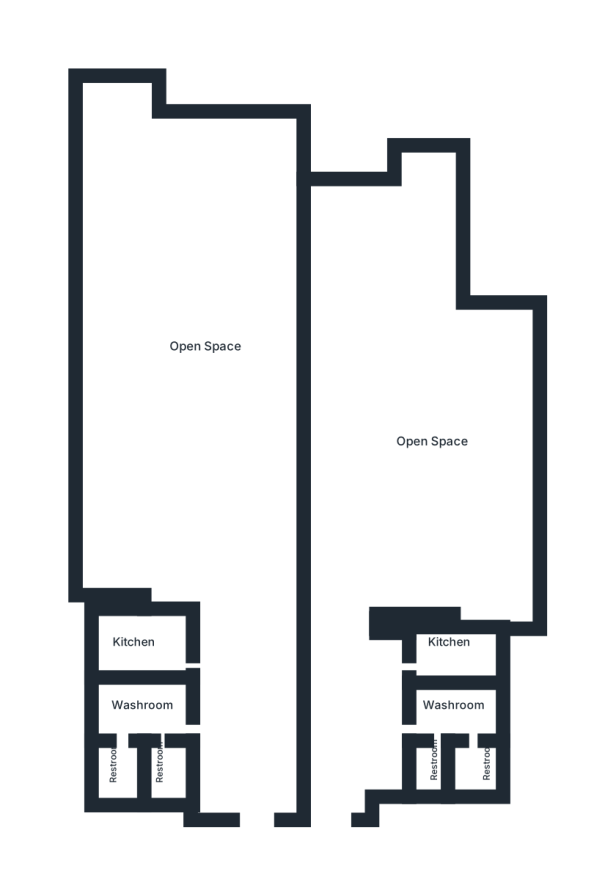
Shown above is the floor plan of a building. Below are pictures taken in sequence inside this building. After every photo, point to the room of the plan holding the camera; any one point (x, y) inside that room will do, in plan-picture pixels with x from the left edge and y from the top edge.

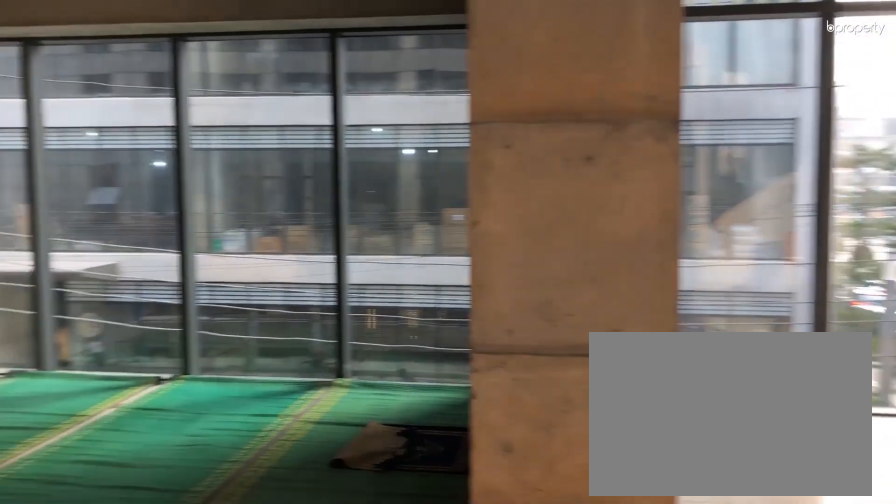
(203, 312)
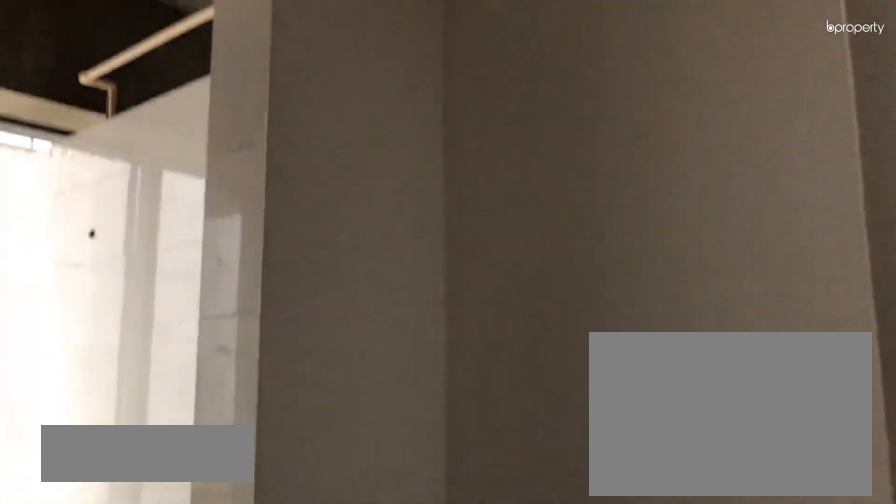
(154, 720)
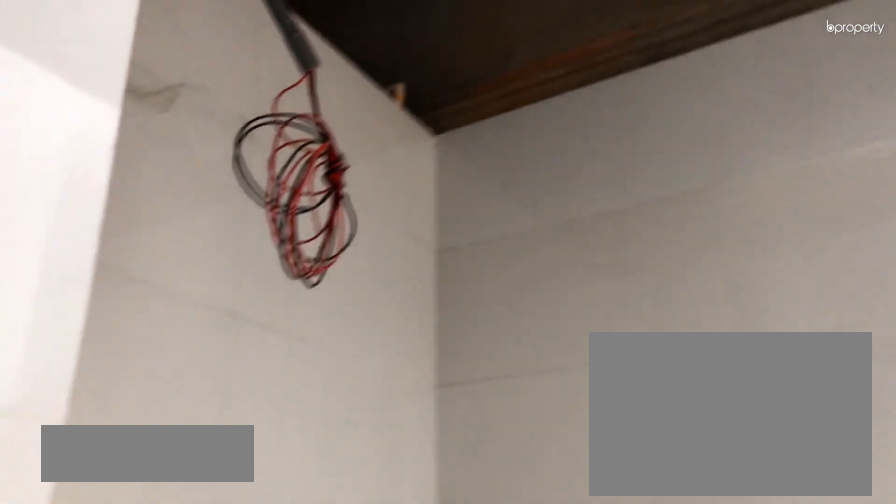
(119, 769)
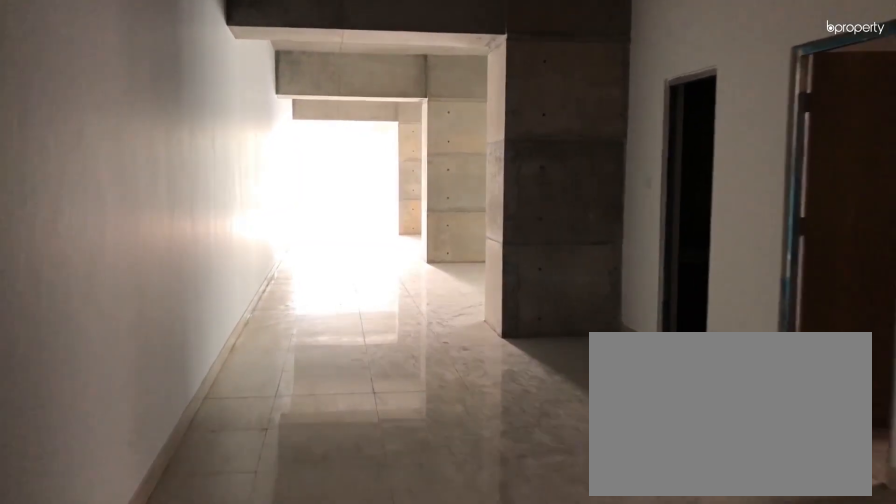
(345, 762)
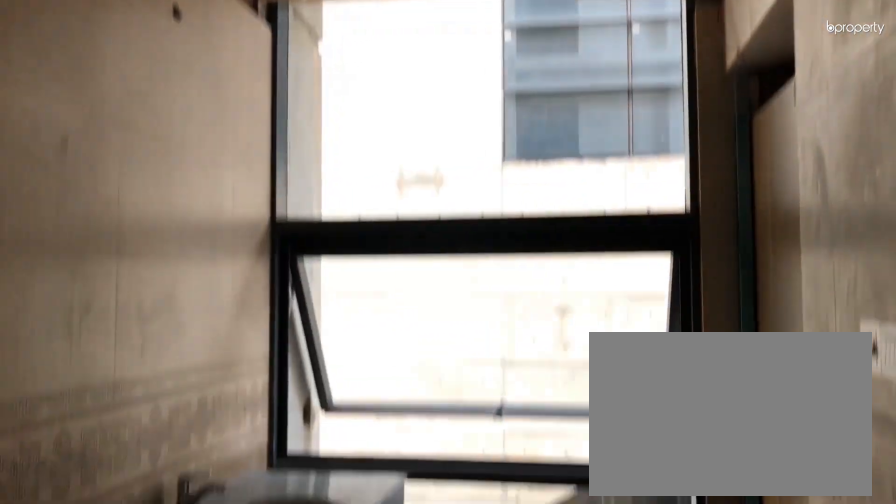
(445, 715)
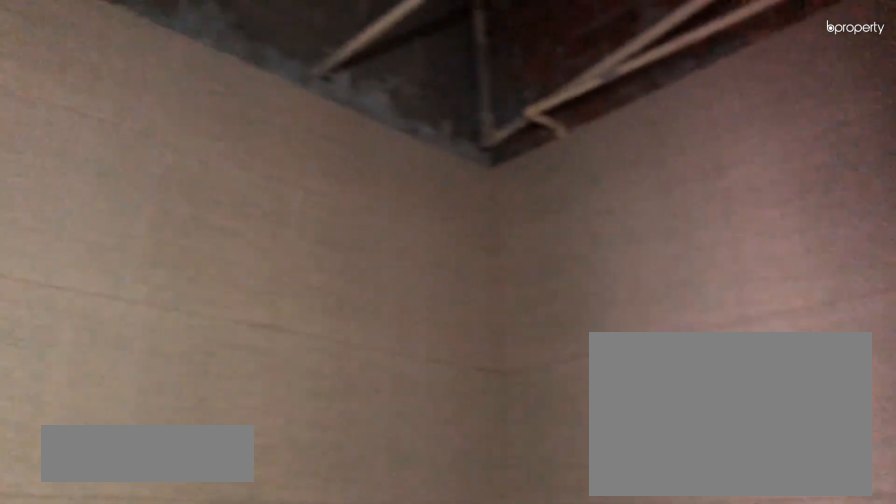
(426, 765)
